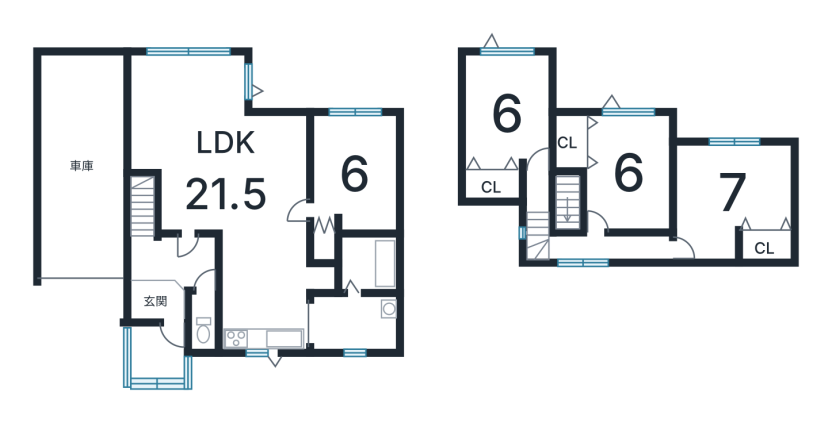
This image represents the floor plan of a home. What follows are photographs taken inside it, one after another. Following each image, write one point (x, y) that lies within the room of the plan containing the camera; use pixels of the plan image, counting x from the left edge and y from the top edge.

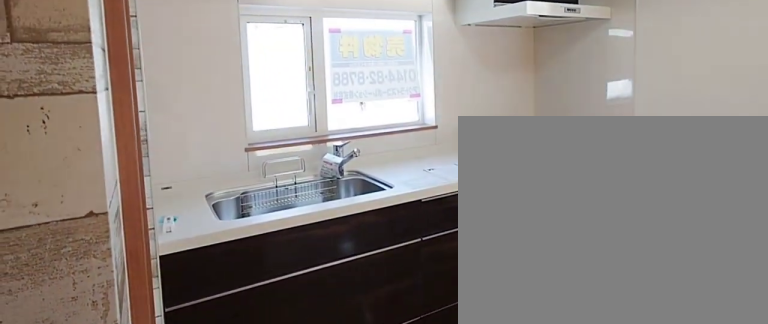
(267, 303)
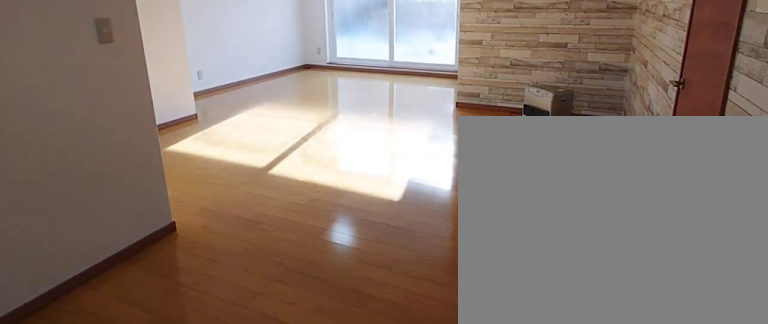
(234, 168)
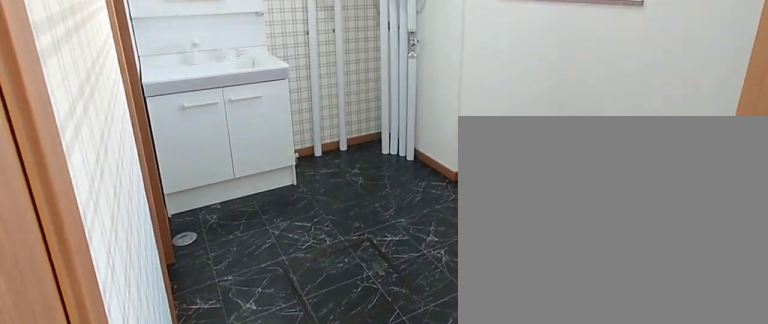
(355, 322)
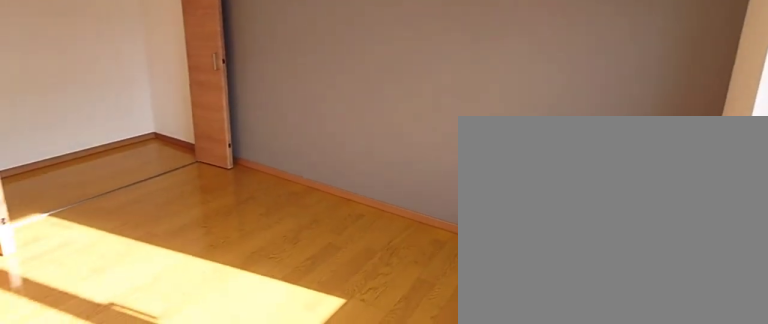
(513, 113)
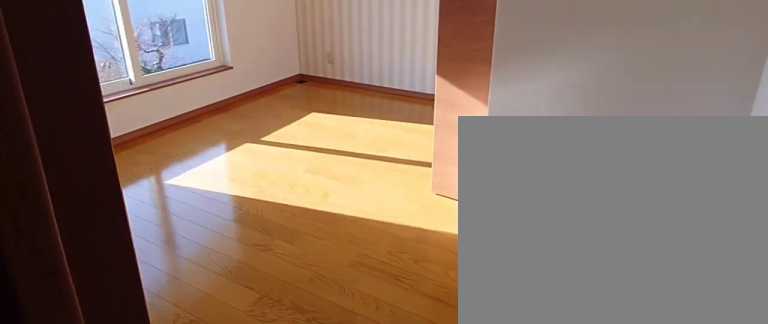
(733, 190)
